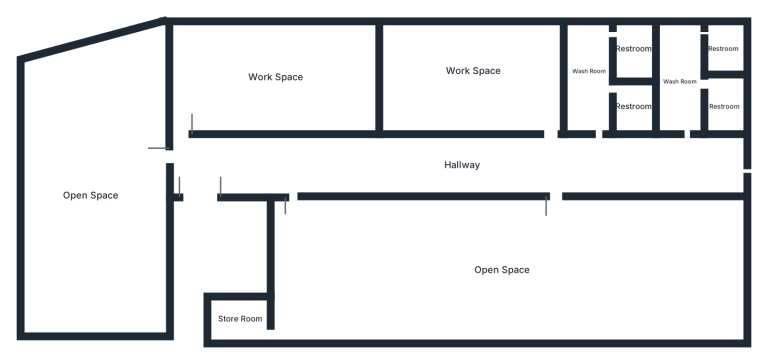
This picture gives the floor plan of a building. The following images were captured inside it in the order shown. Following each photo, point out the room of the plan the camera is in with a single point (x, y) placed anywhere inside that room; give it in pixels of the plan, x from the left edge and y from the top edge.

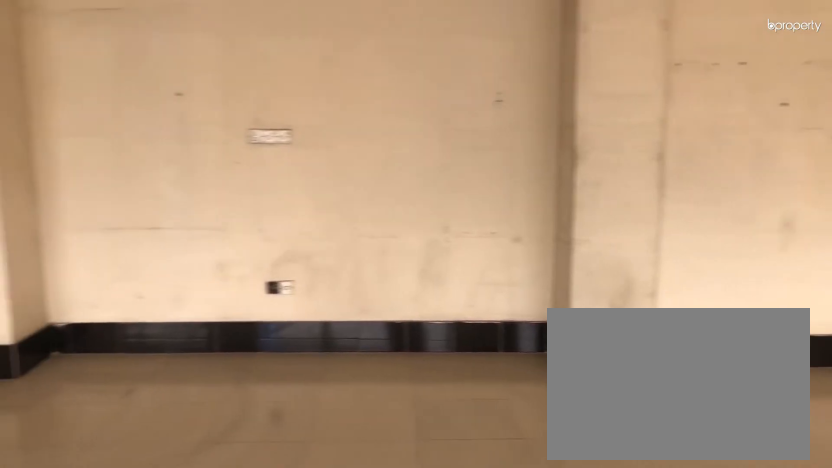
(88, 196)
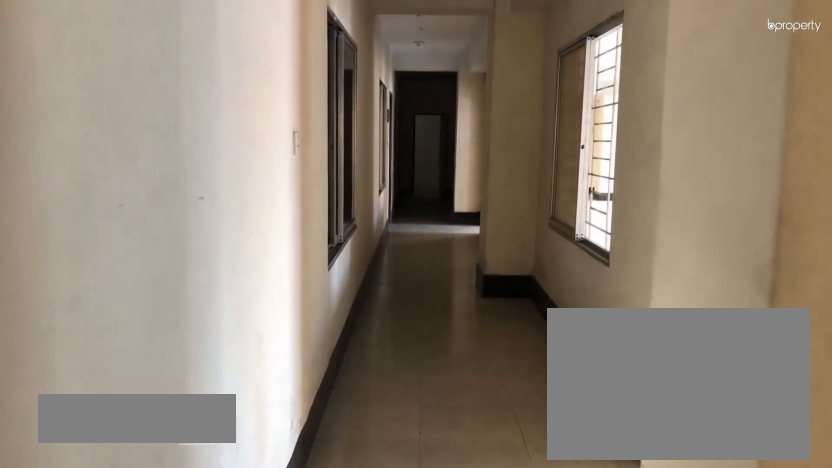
(464, 168)
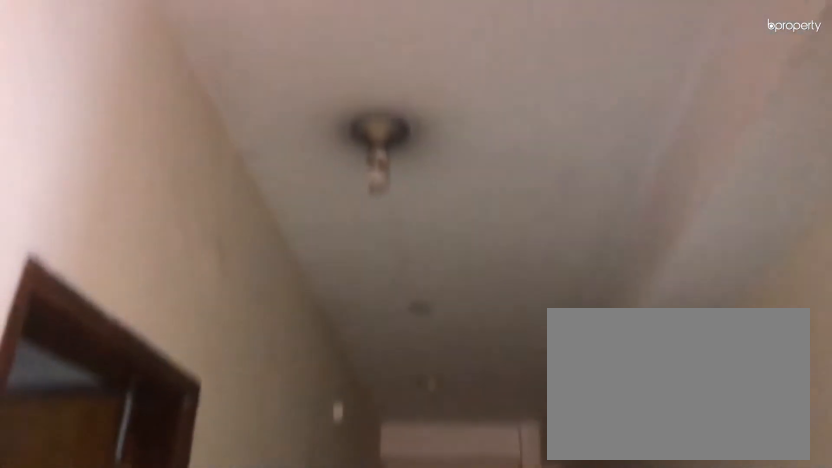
(464, 168)
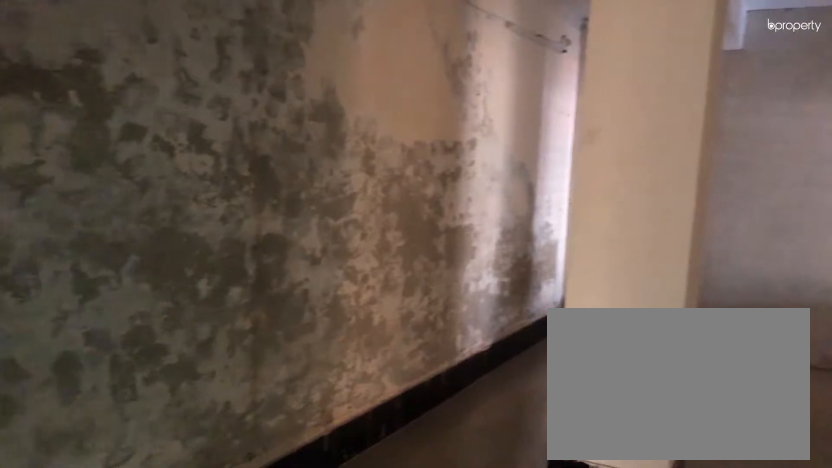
(269, 77)
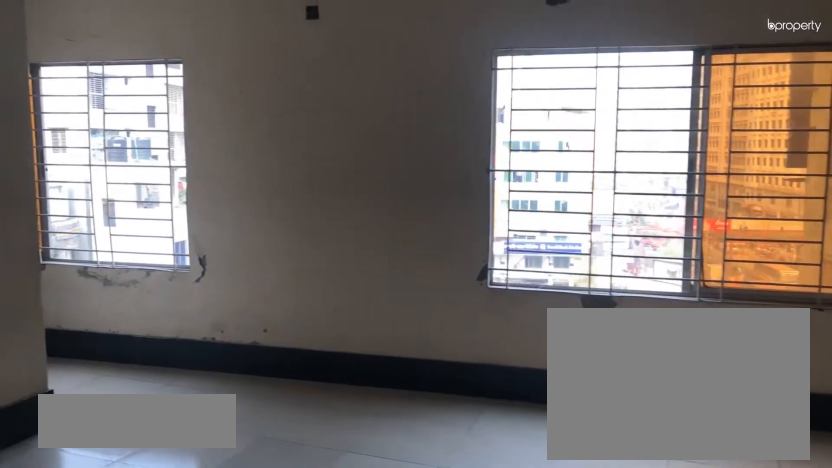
(501, 272)
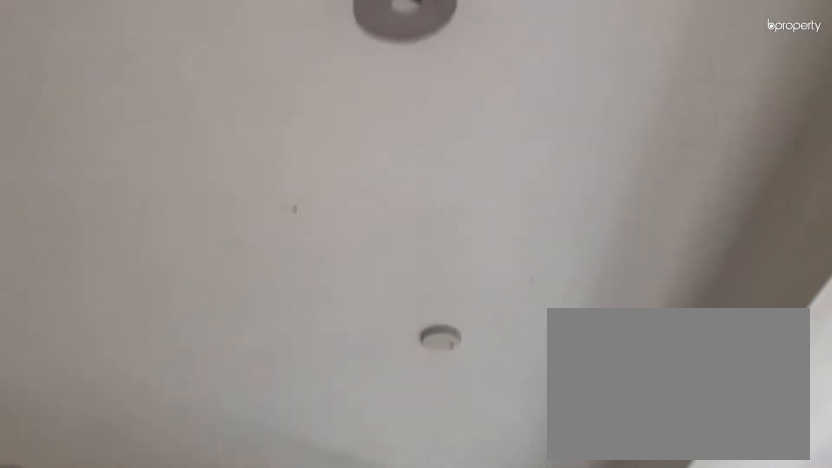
(501, 272)
